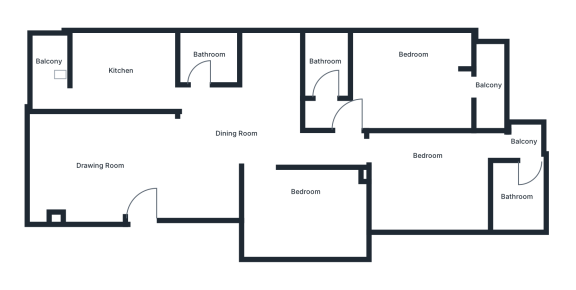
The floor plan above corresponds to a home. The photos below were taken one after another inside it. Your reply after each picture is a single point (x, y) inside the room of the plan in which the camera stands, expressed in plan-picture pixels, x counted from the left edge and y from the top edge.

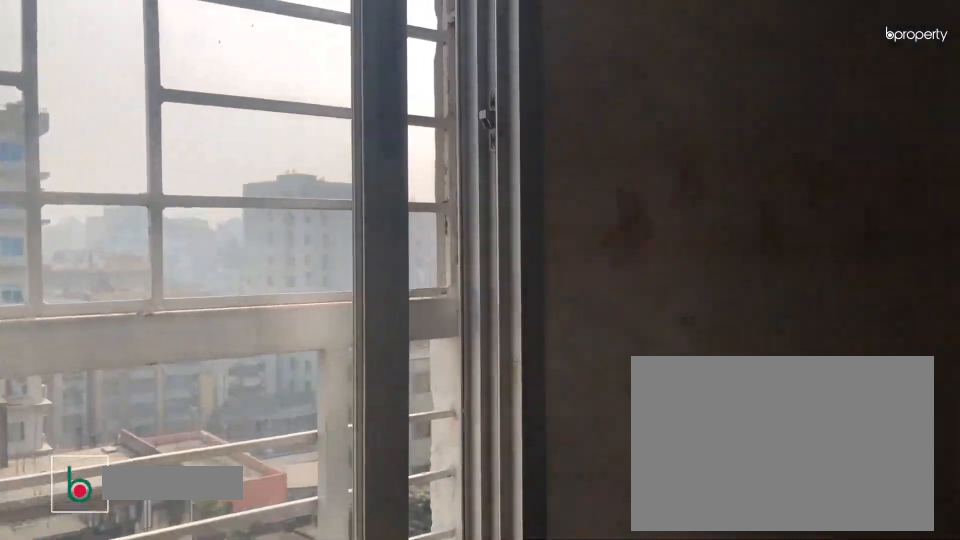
(526, 143)
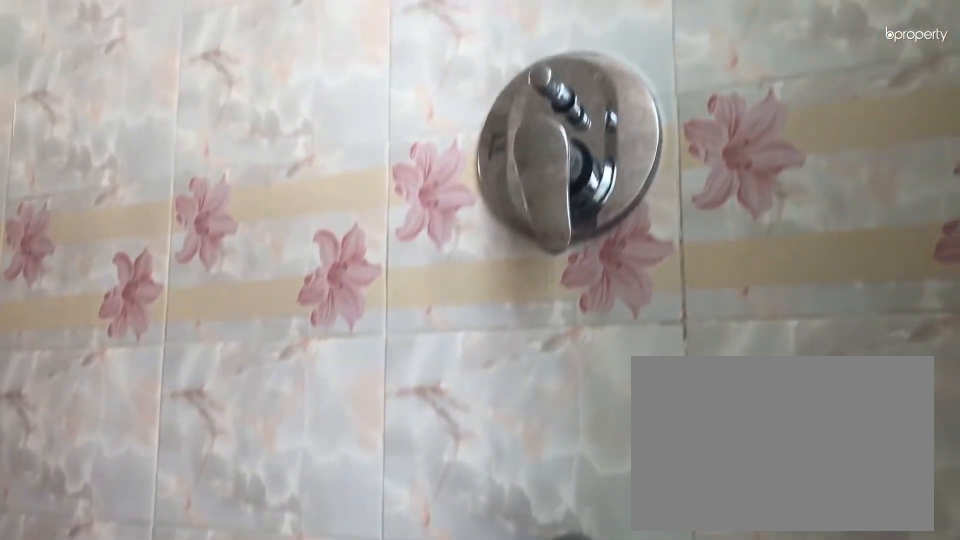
(516, 197)
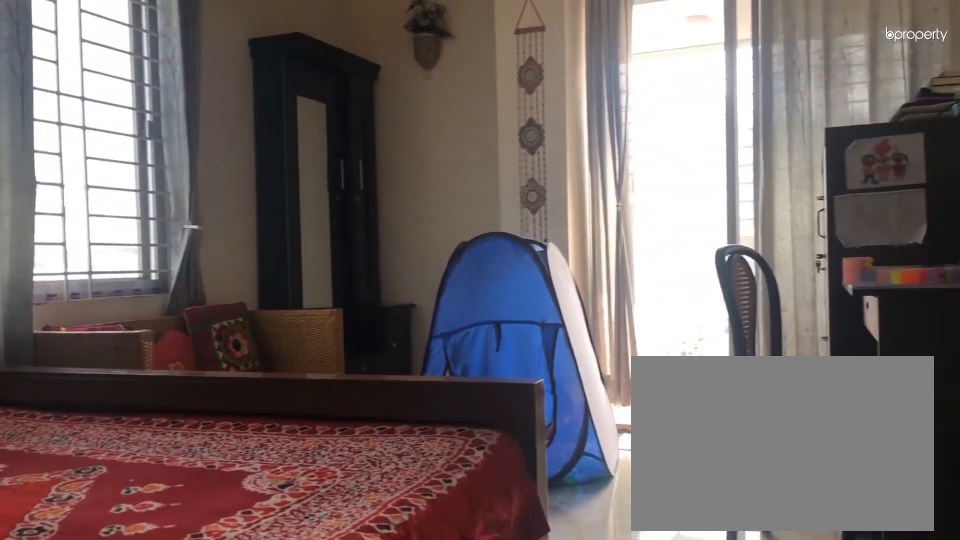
(413, 88)
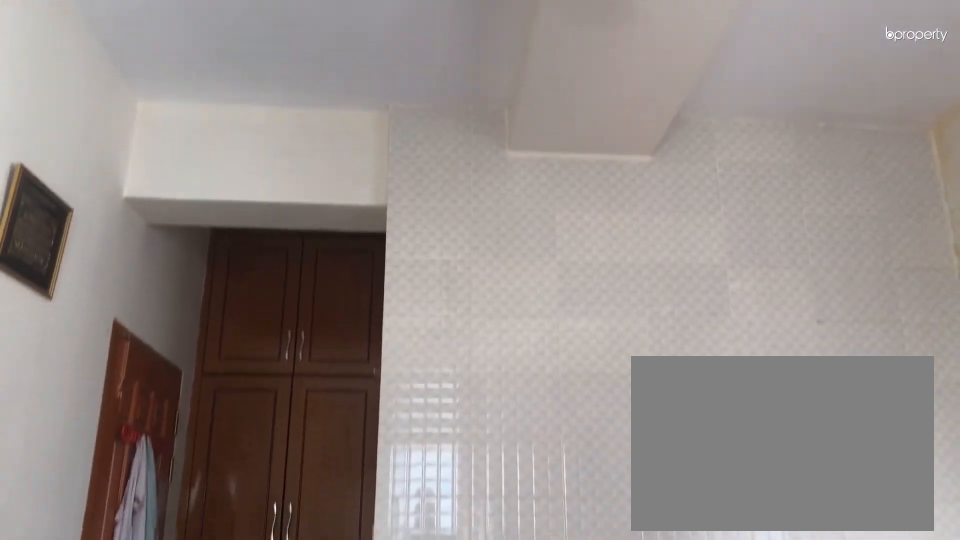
(413, 88)
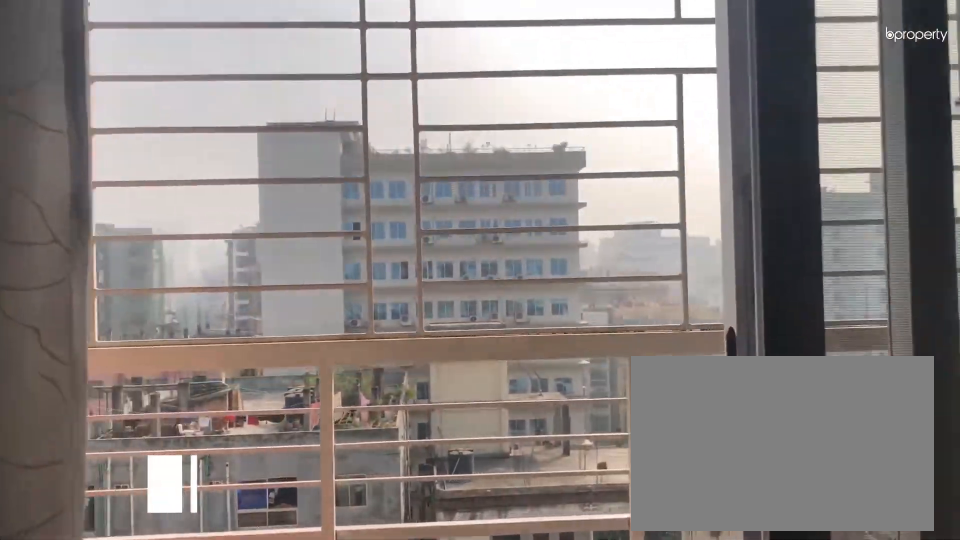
(488, 86)
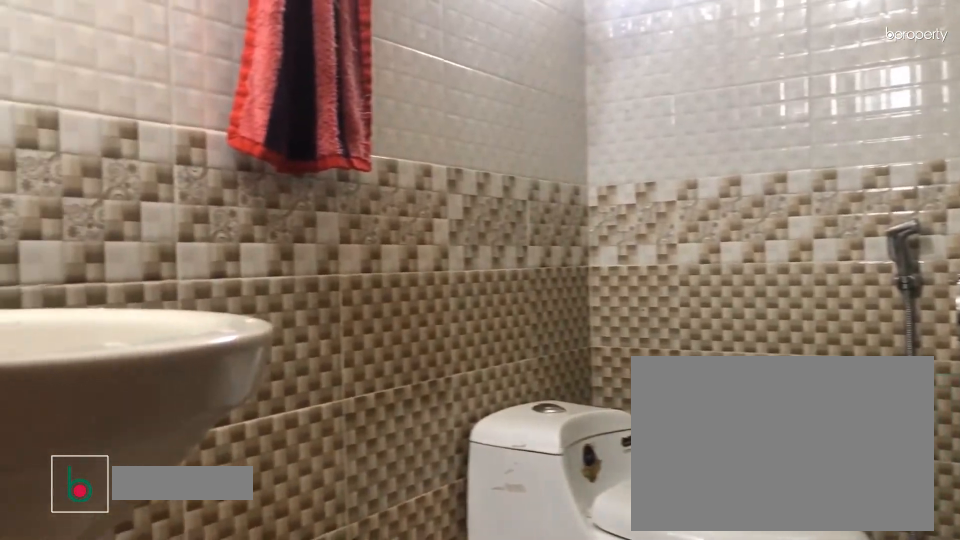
(324, 63)
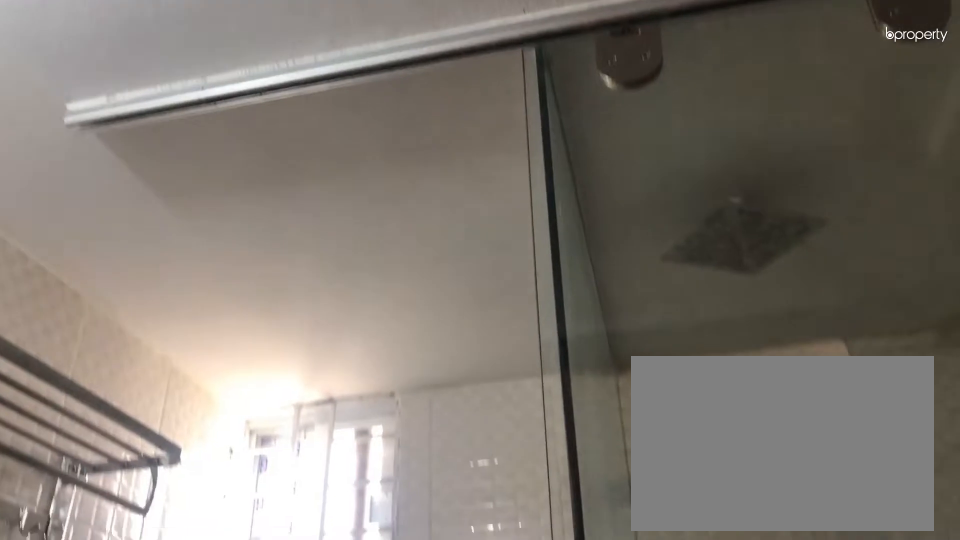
(324, 63)
